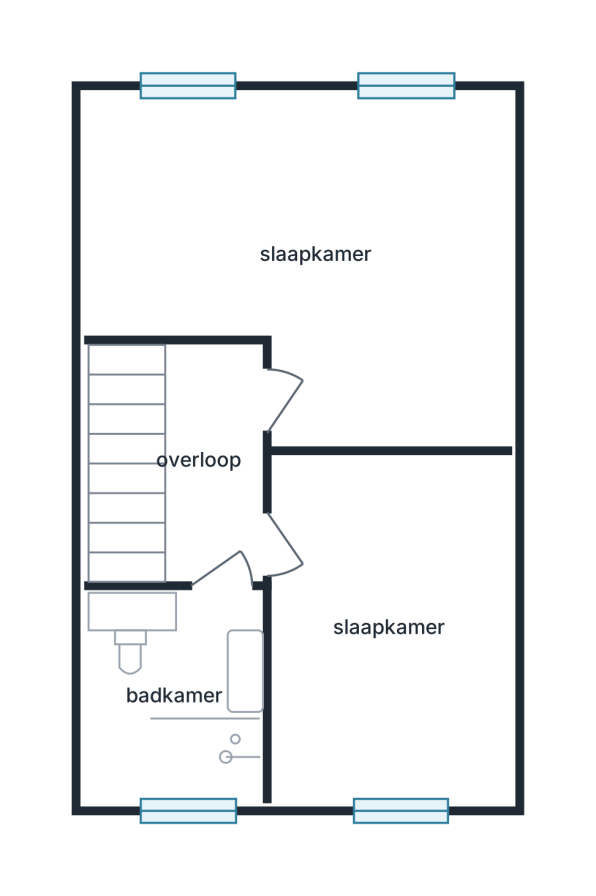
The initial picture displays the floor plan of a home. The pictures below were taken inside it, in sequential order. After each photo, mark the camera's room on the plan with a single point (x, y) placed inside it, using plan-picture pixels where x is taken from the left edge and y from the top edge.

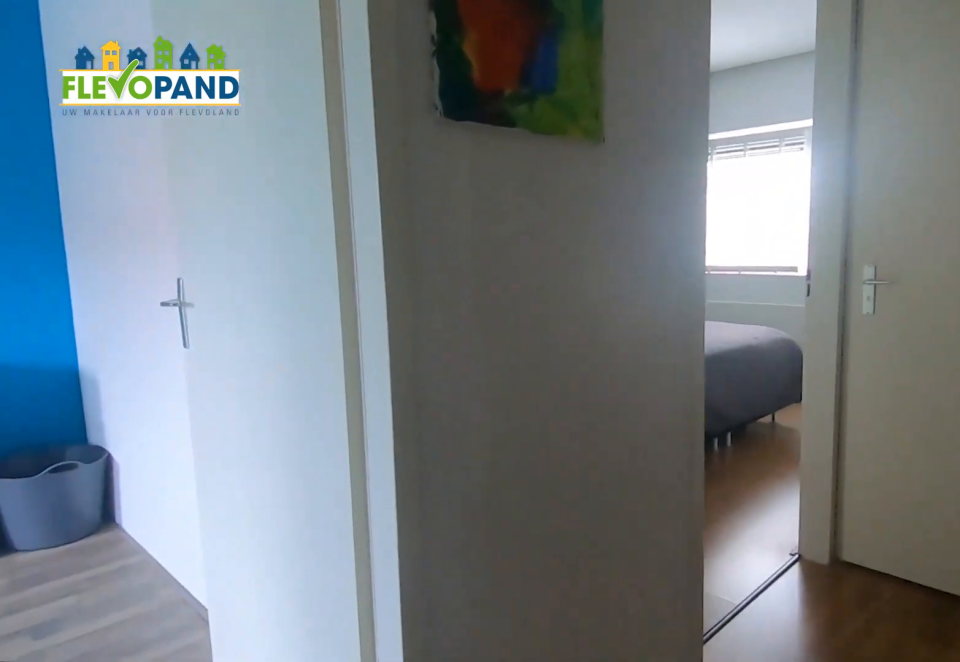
(202, 398)
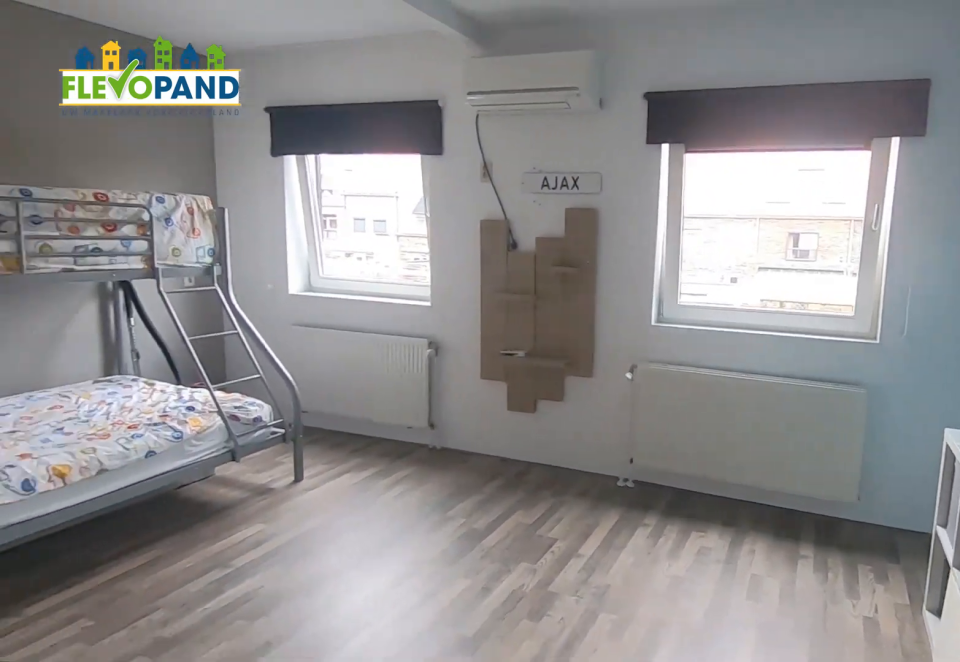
(266, 193)
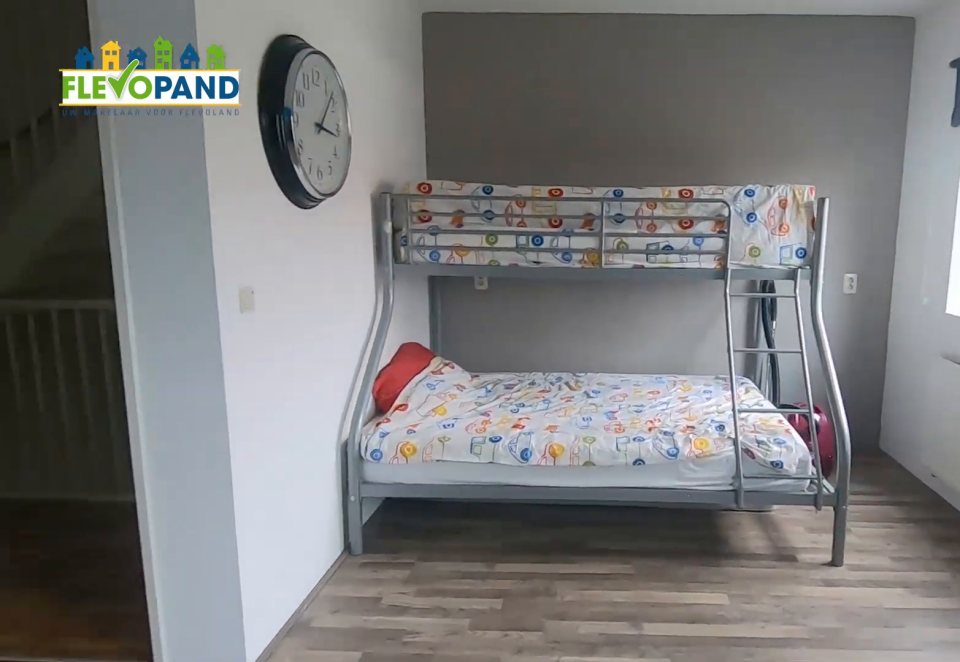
(266, 193)
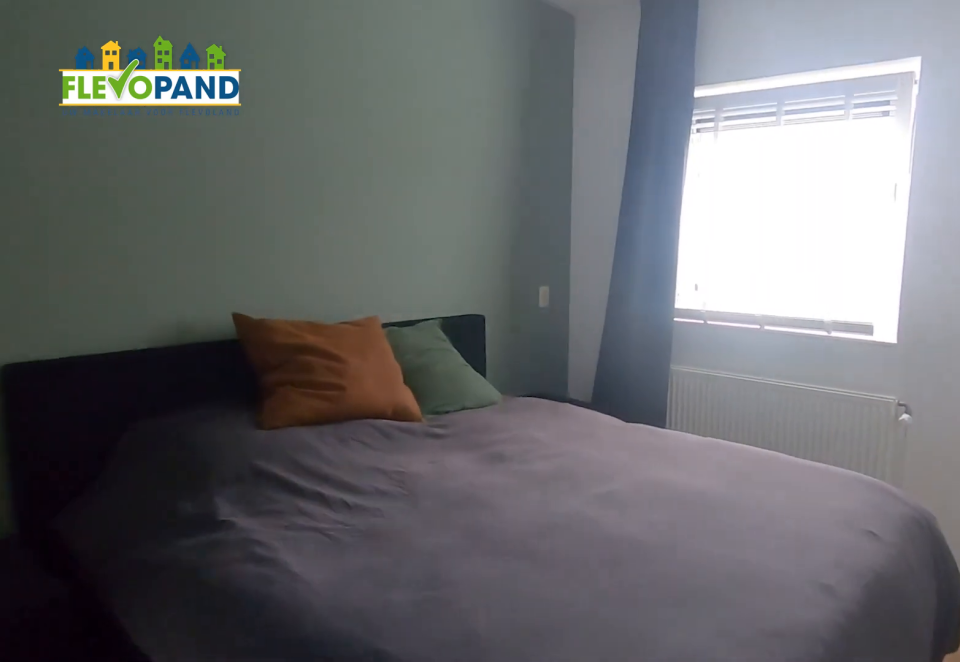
(390, 625)
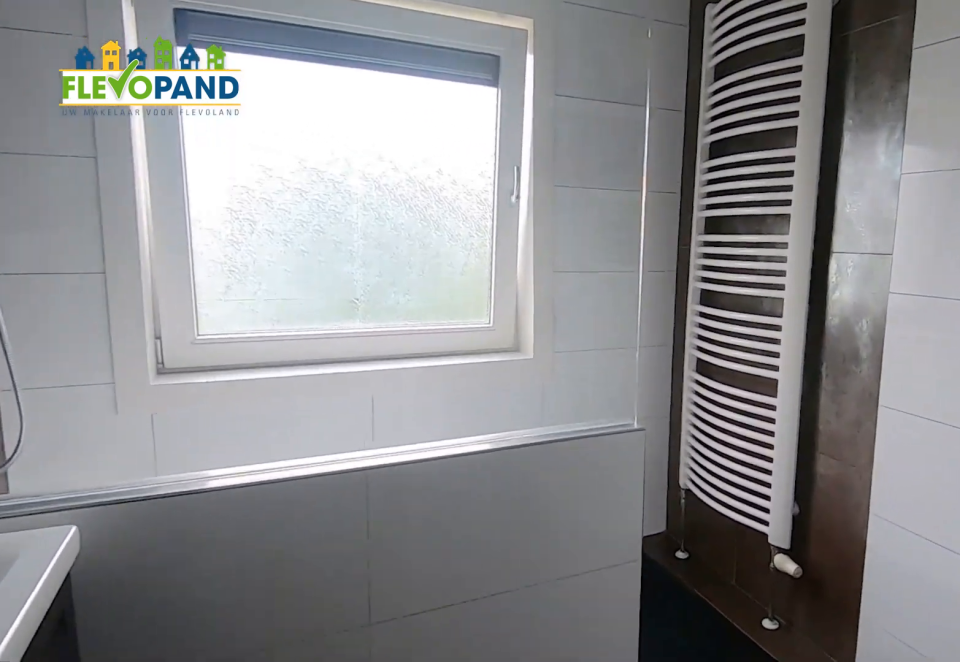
(133, 622)
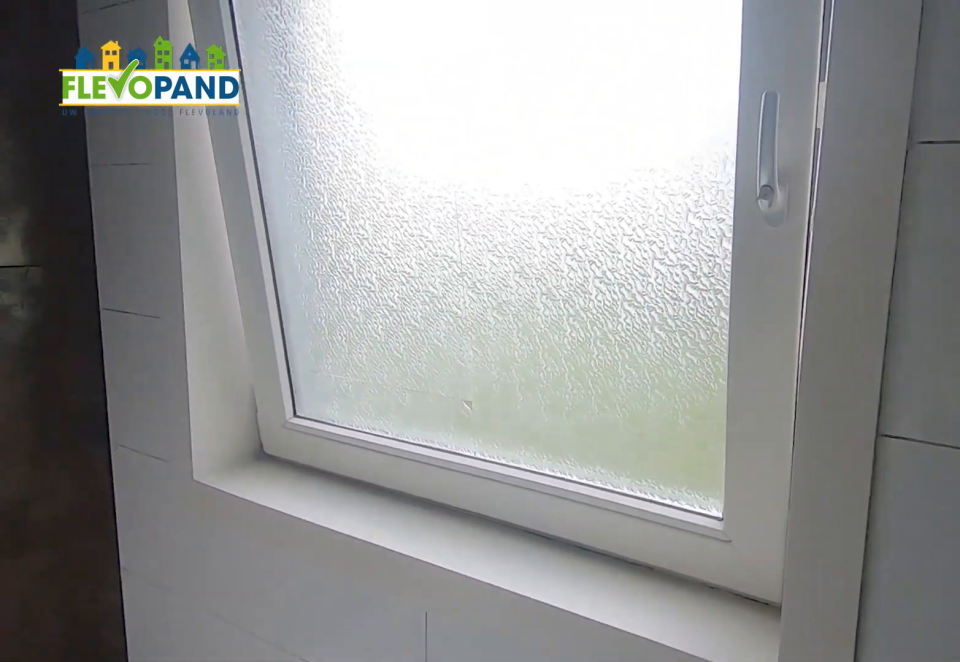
(133, 622)
